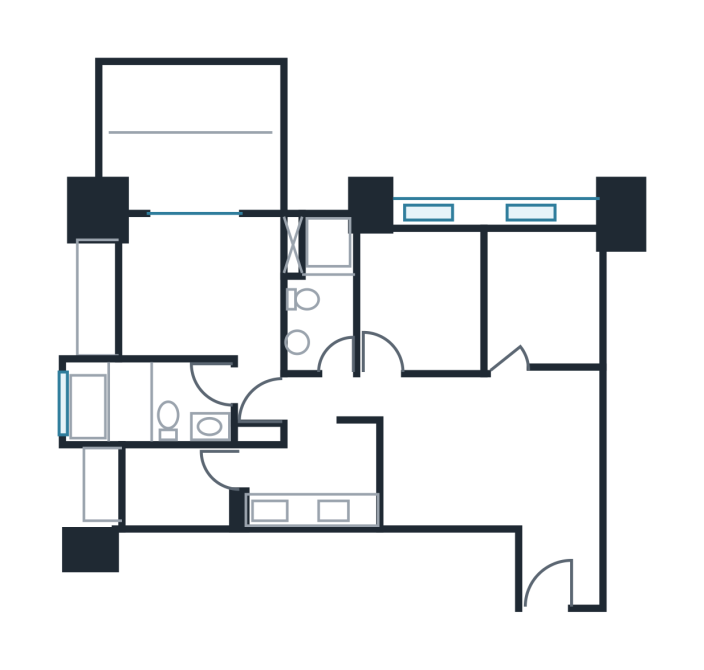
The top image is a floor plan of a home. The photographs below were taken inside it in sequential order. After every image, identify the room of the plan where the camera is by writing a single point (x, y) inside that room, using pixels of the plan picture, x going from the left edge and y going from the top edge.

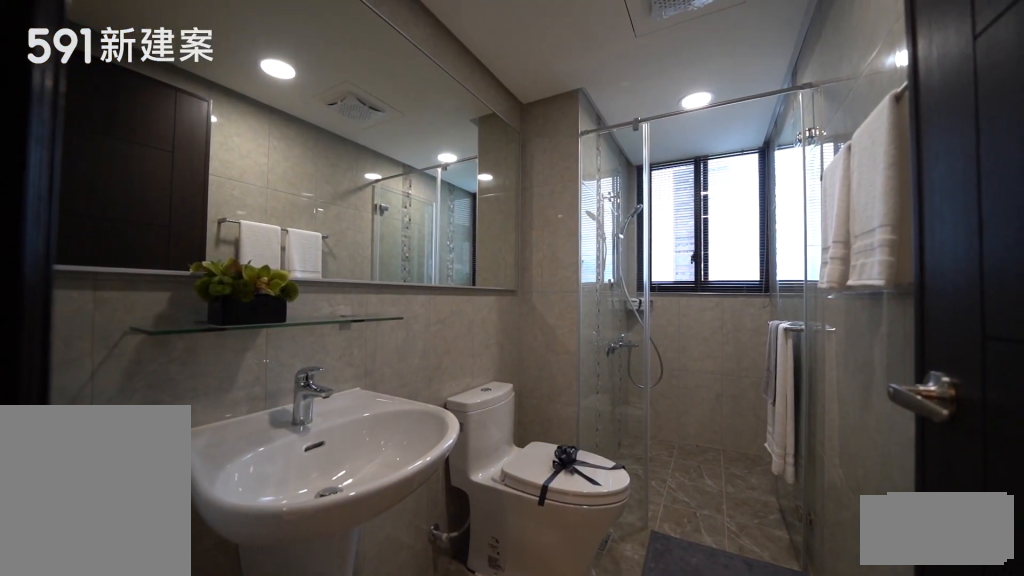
(318, 288)
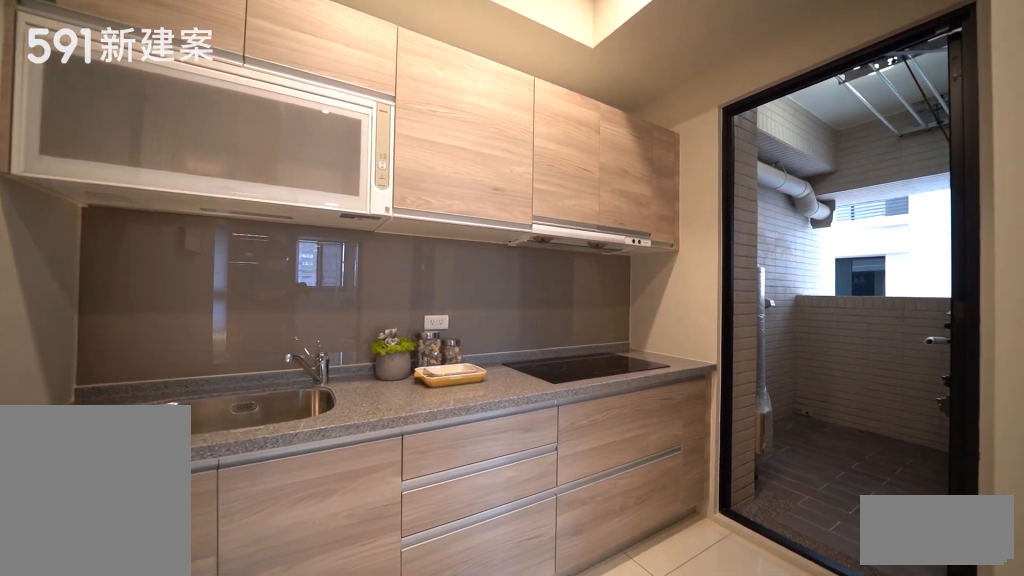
(313, 479)
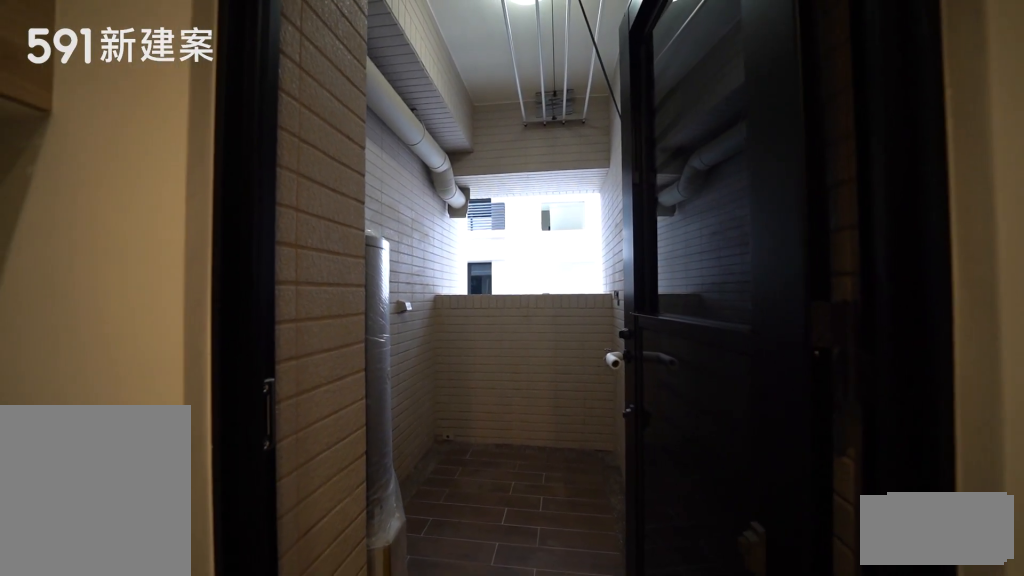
(180, 489)
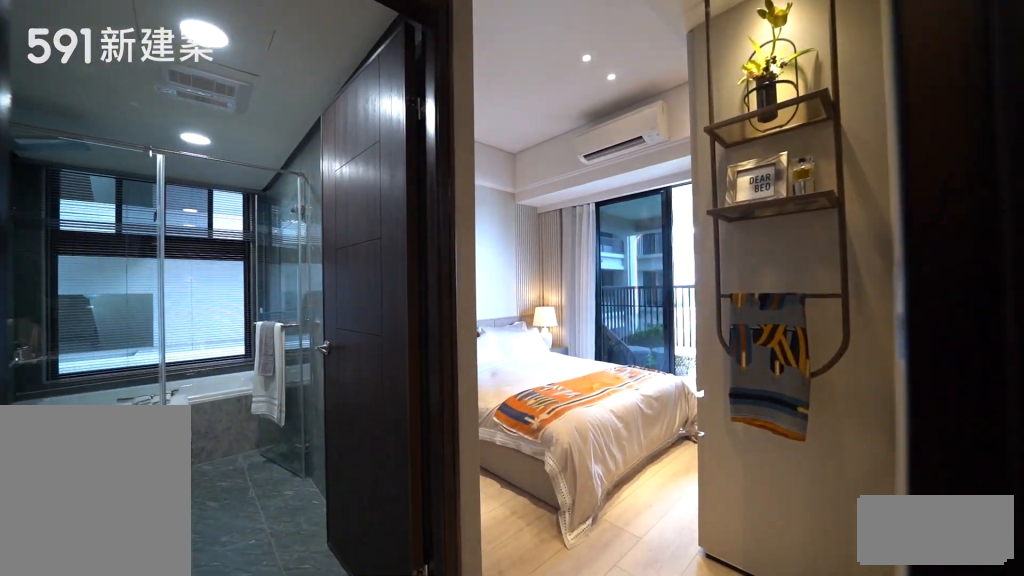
(202, 293)
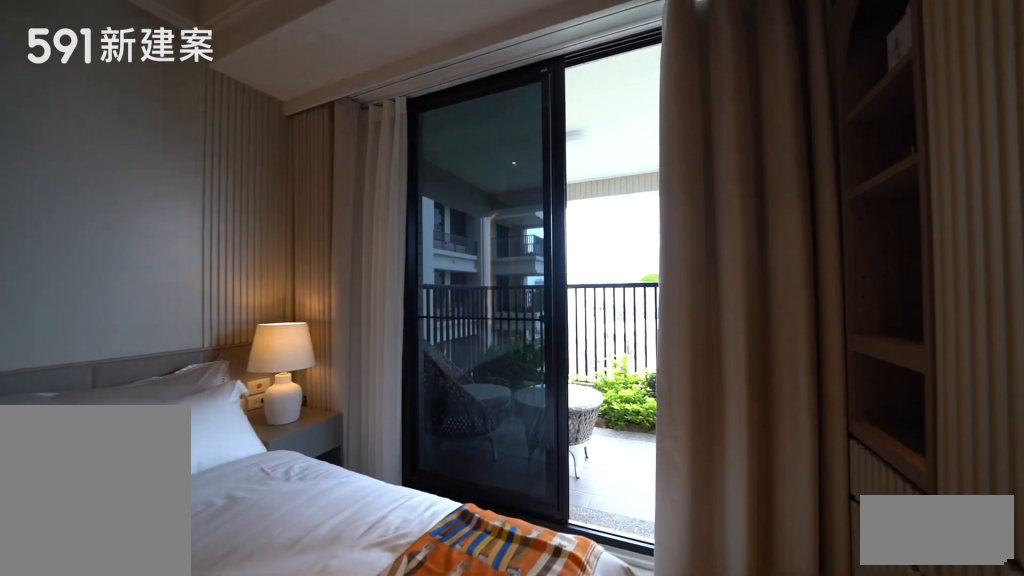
(202, 293)
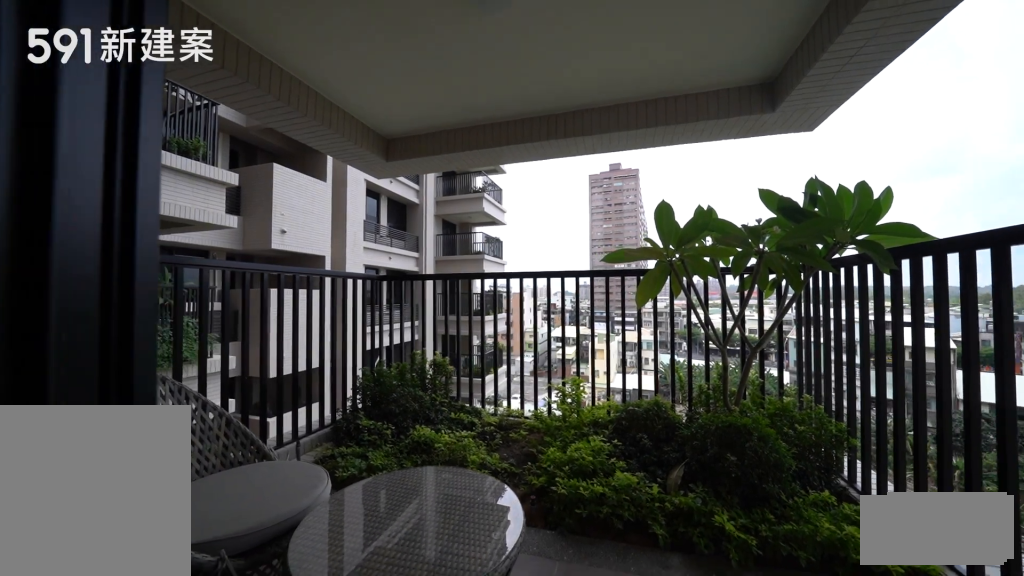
(192, 140)
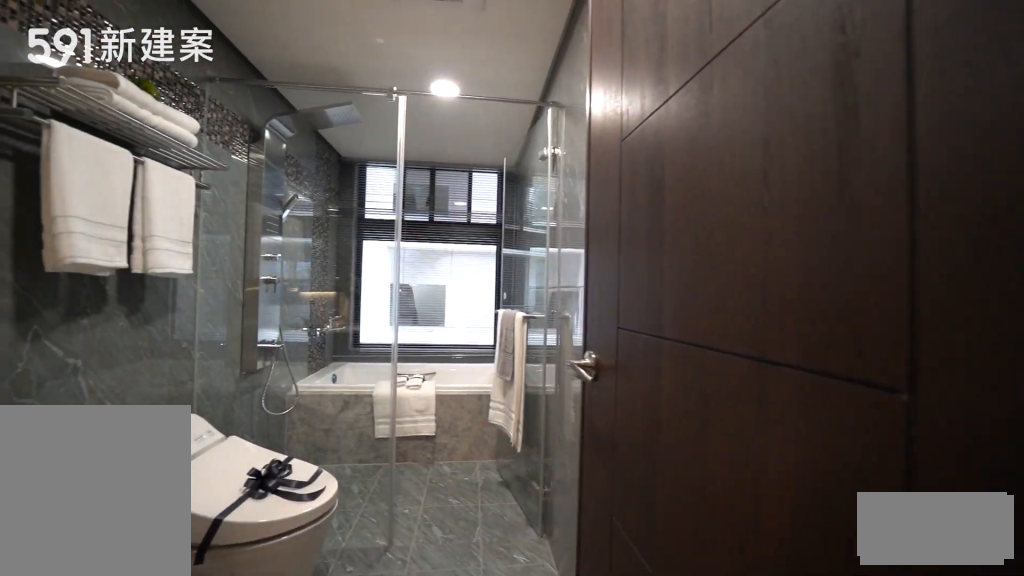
(142, 402)
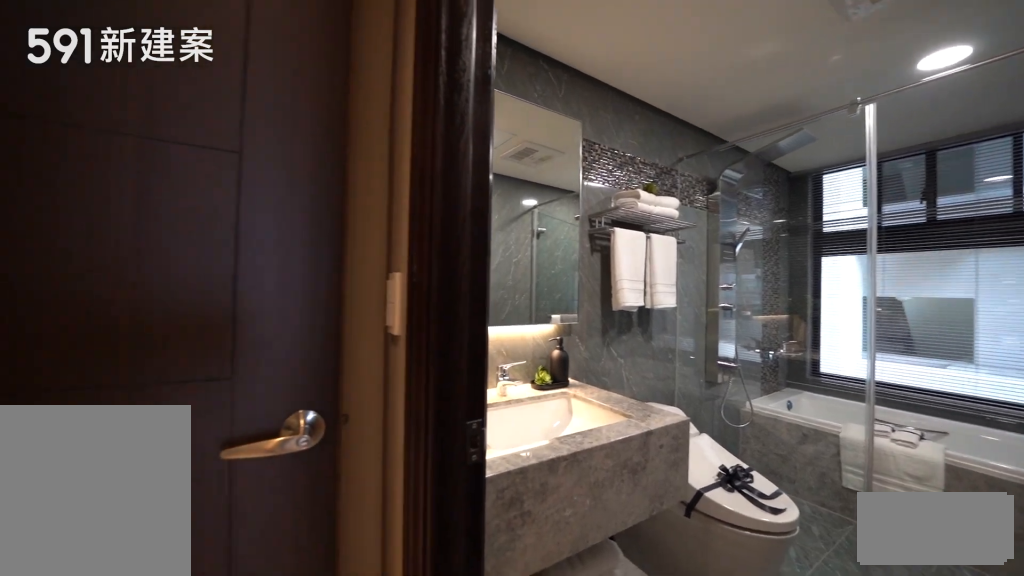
(142, 402)
